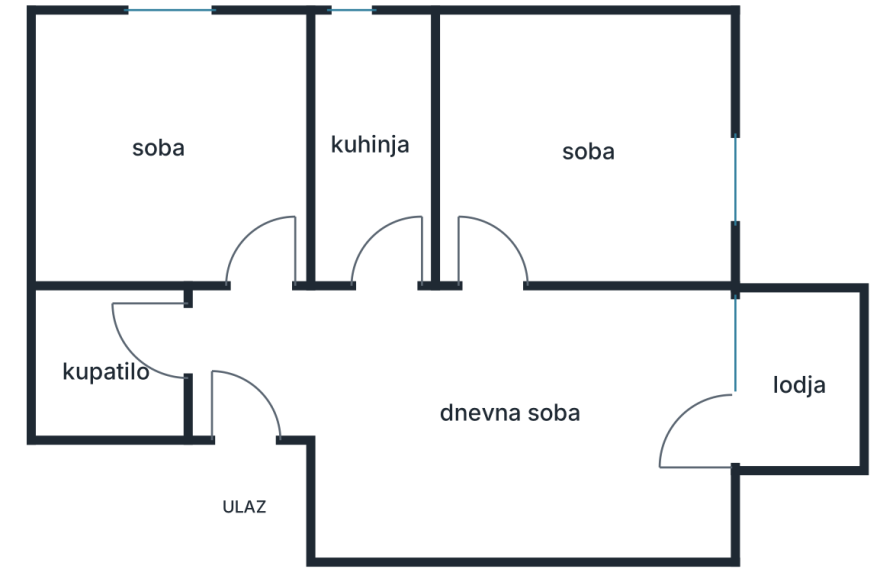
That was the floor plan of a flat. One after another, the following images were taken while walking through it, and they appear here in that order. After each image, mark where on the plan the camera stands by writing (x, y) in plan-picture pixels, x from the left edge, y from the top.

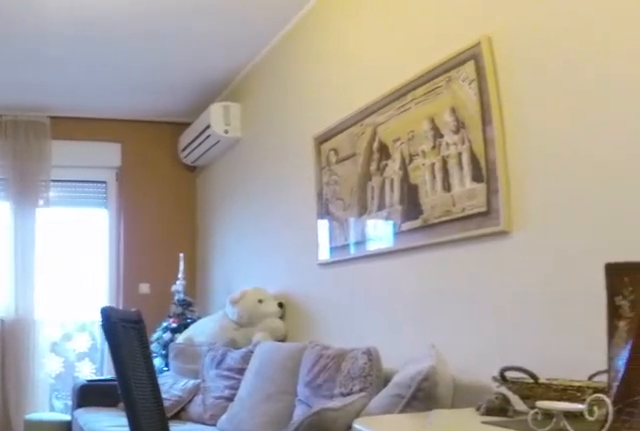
(285, 370)
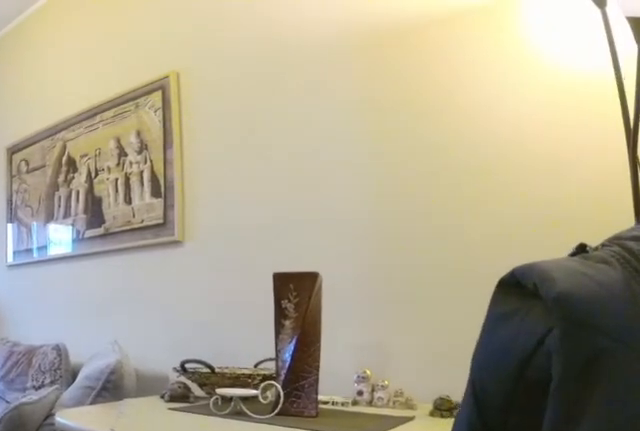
(285, 365)
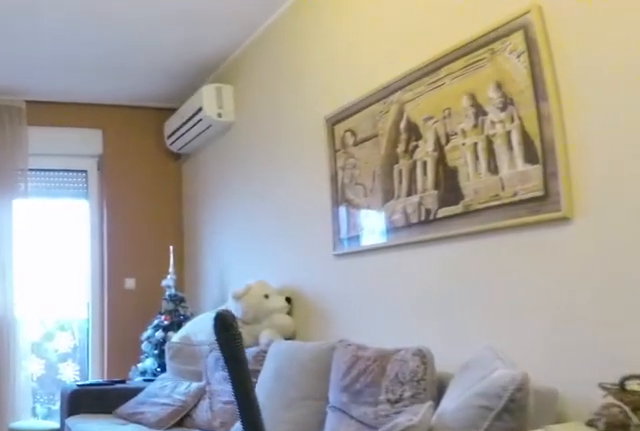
(300, 372)
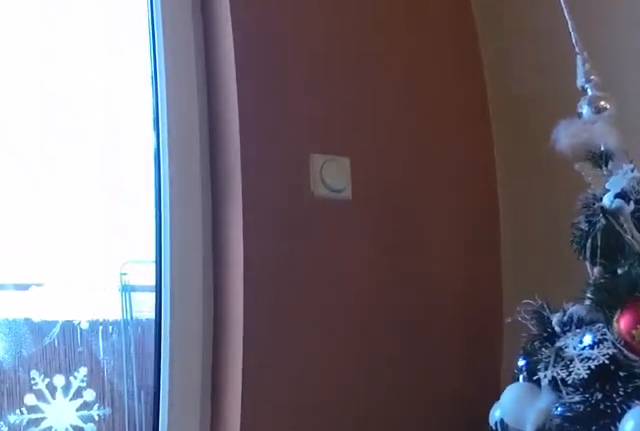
(591, 401)
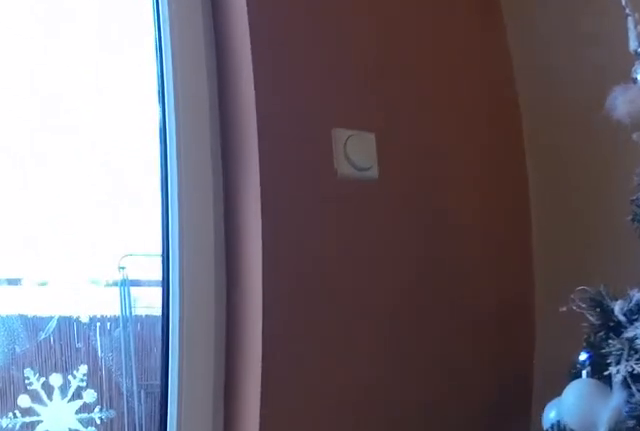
(603, 404)
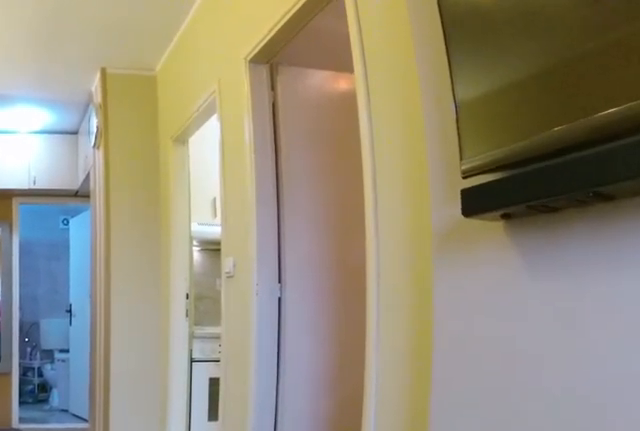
(669, 338)
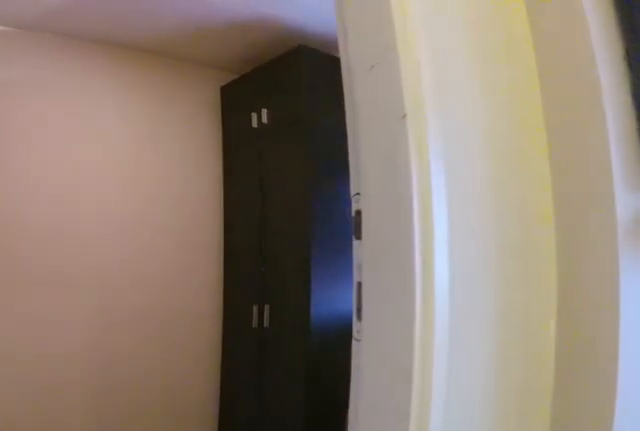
(484, 335)
